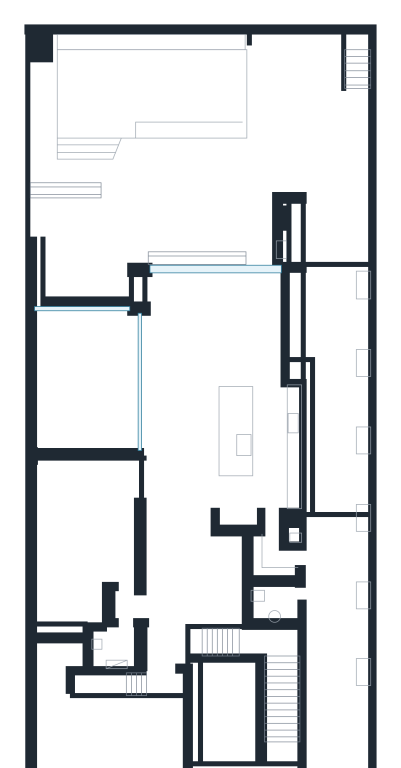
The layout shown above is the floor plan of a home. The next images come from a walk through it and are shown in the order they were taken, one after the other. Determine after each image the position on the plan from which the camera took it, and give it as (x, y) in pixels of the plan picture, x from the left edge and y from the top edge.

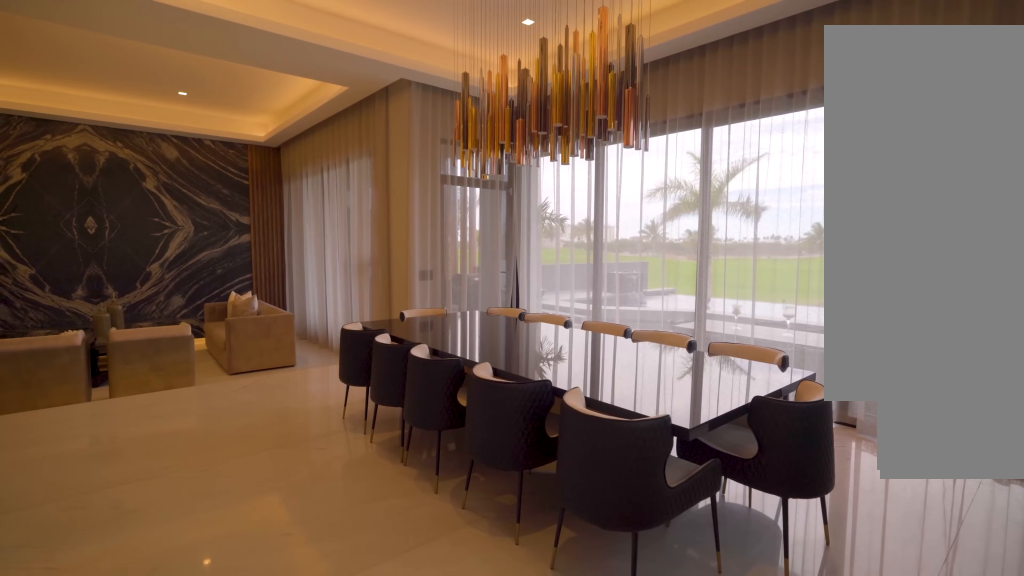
(244, 365)
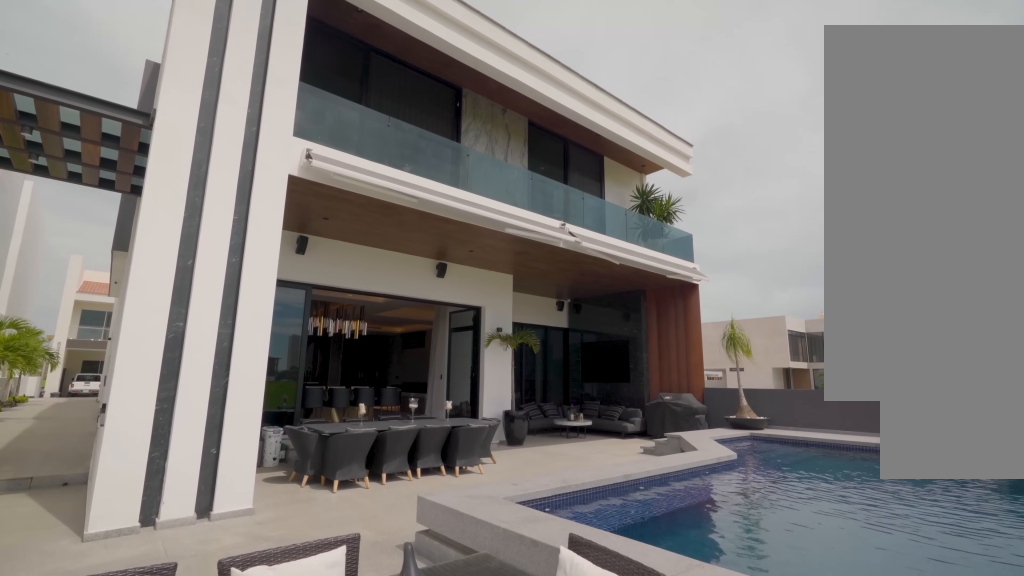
(317, 100)
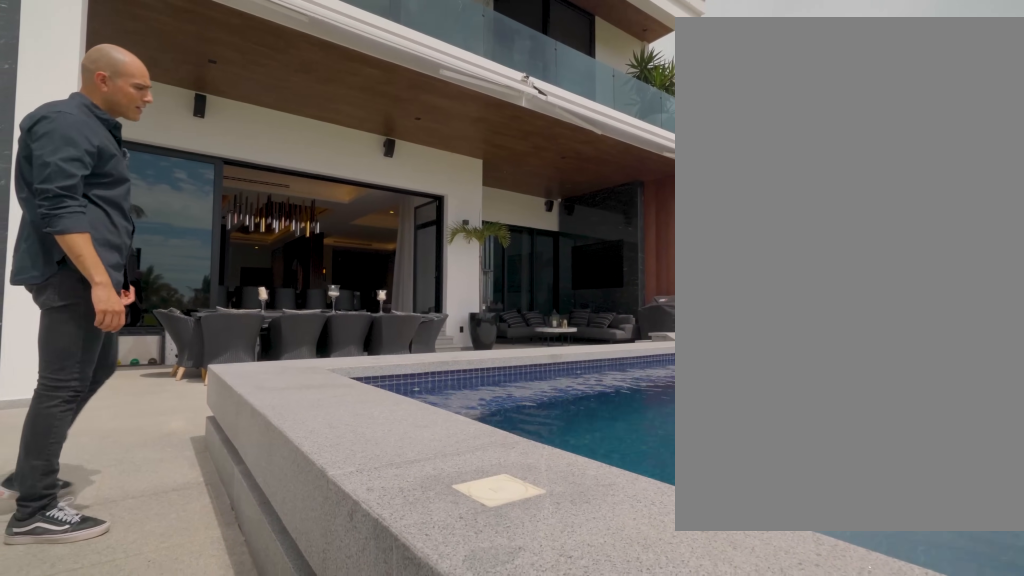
(277, 97)
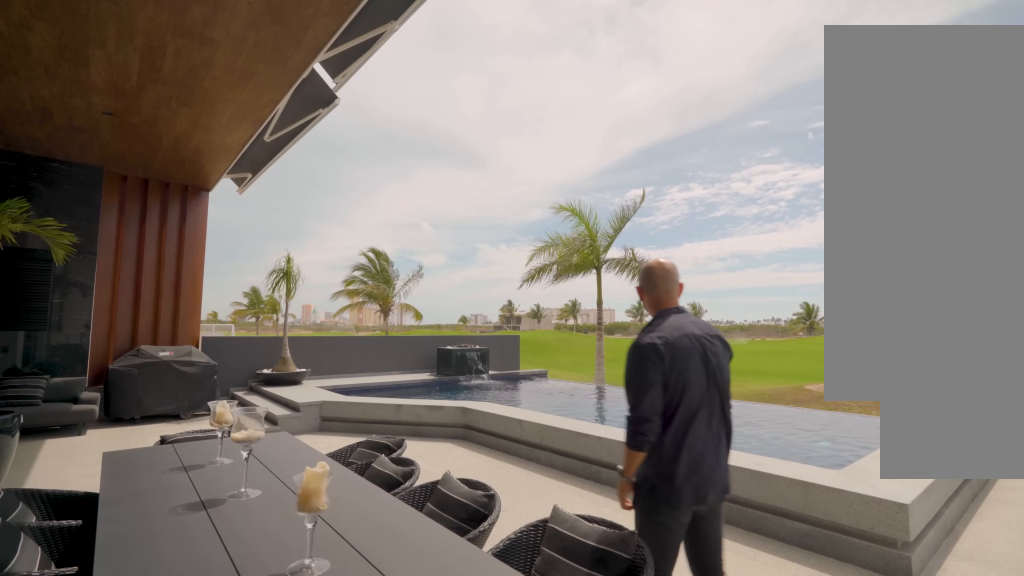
(252, 237)
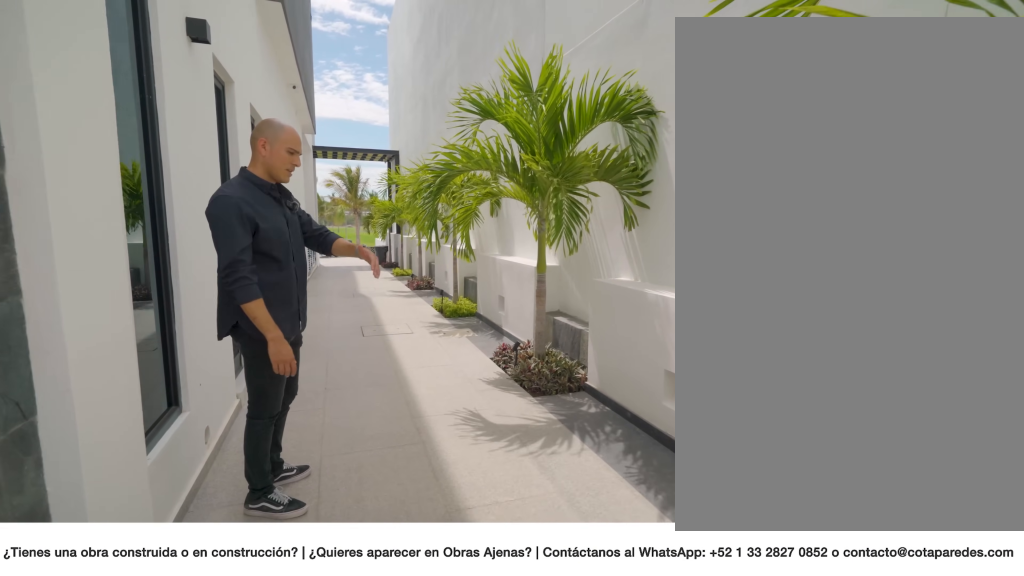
(332, 704)
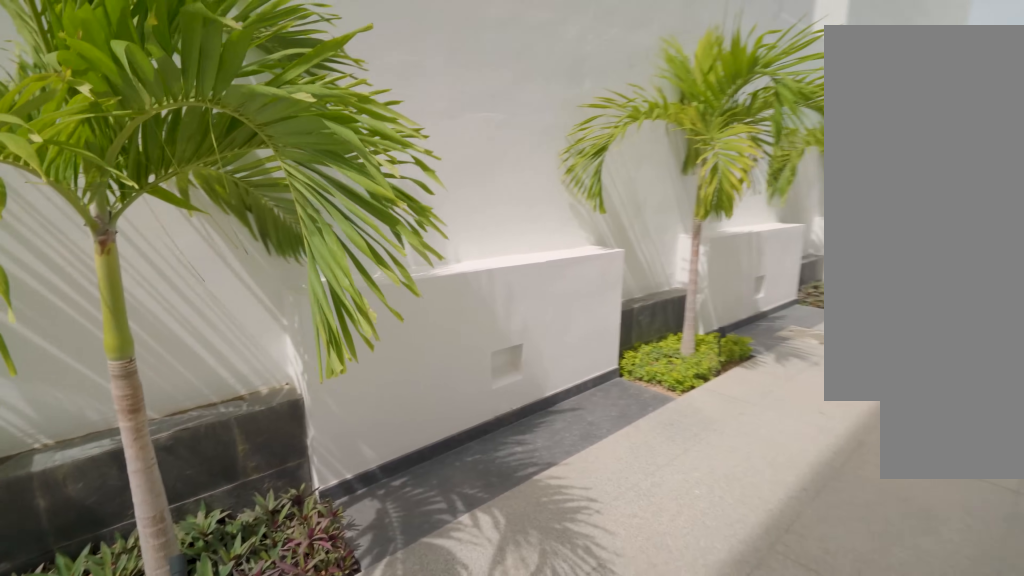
(339, 556)
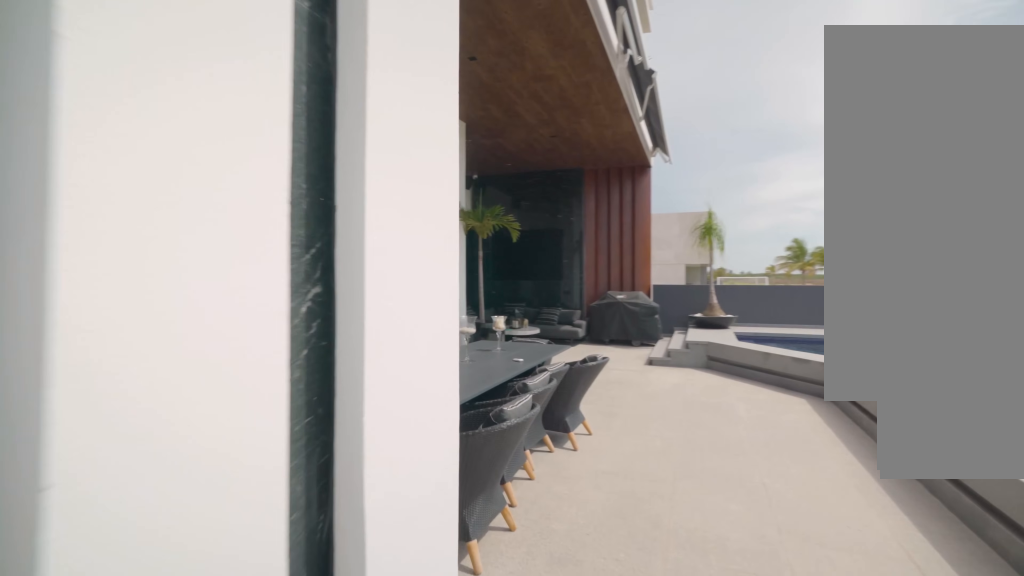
(313, 181)
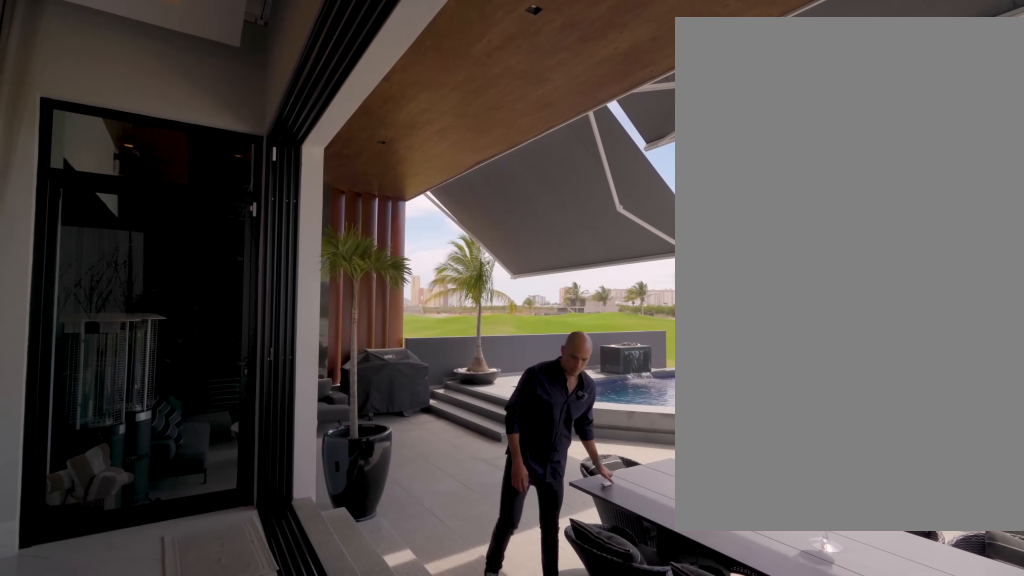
(248, 303)
